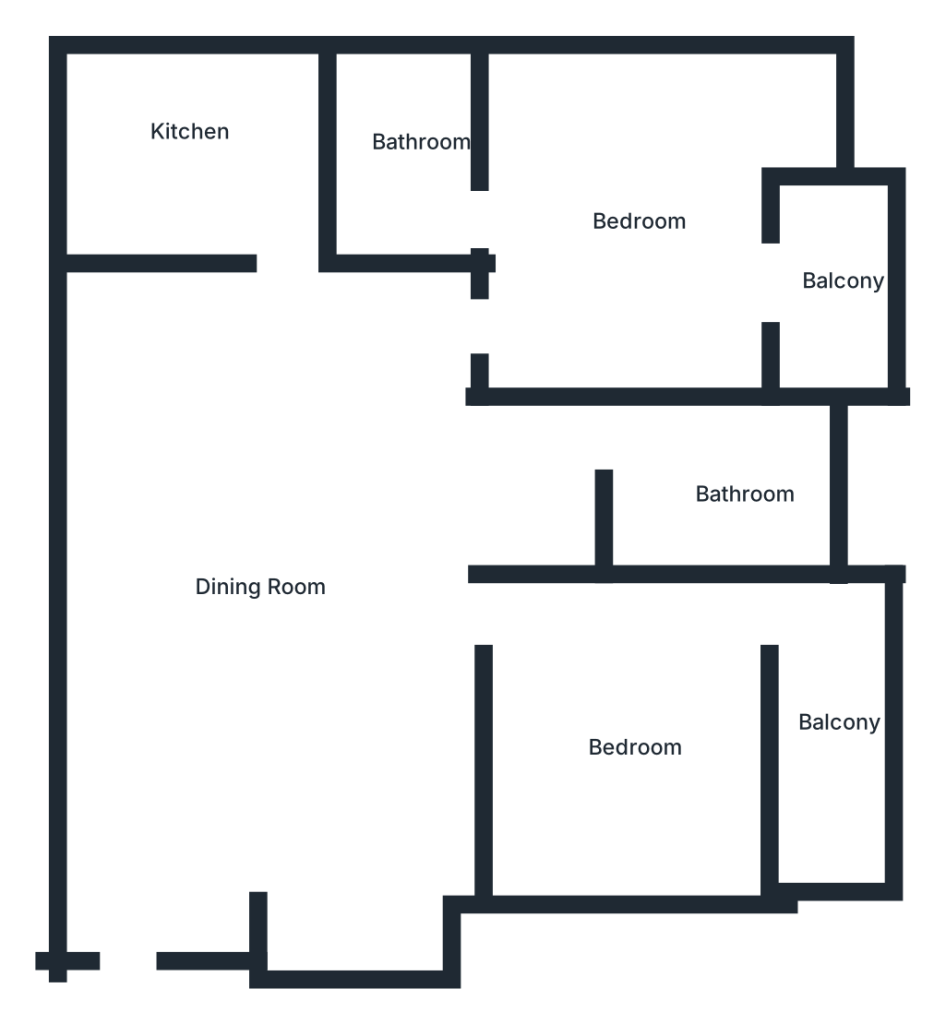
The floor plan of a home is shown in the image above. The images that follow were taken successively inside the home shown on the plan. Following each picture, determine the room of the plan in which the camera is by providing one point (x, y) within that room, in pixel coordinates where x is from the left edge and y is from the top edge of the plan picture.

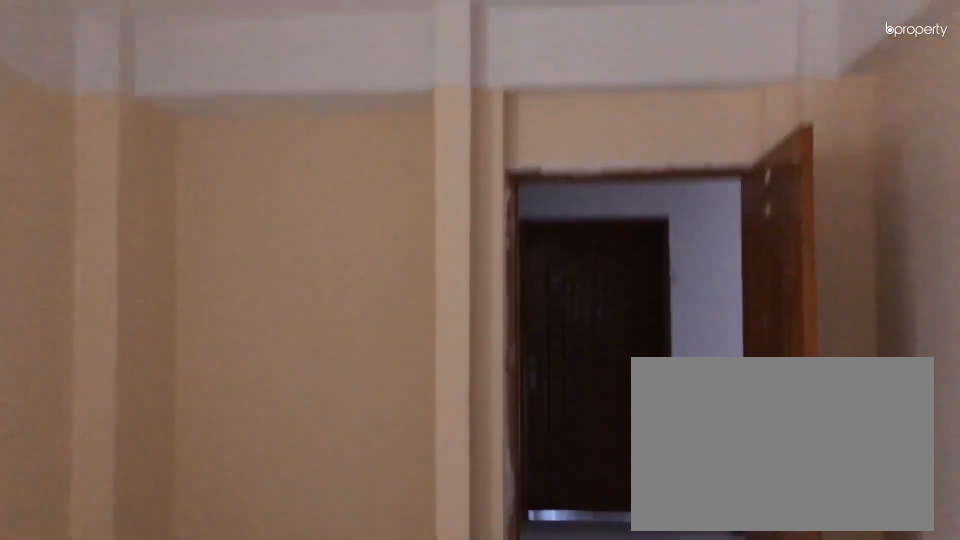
(290, 518)
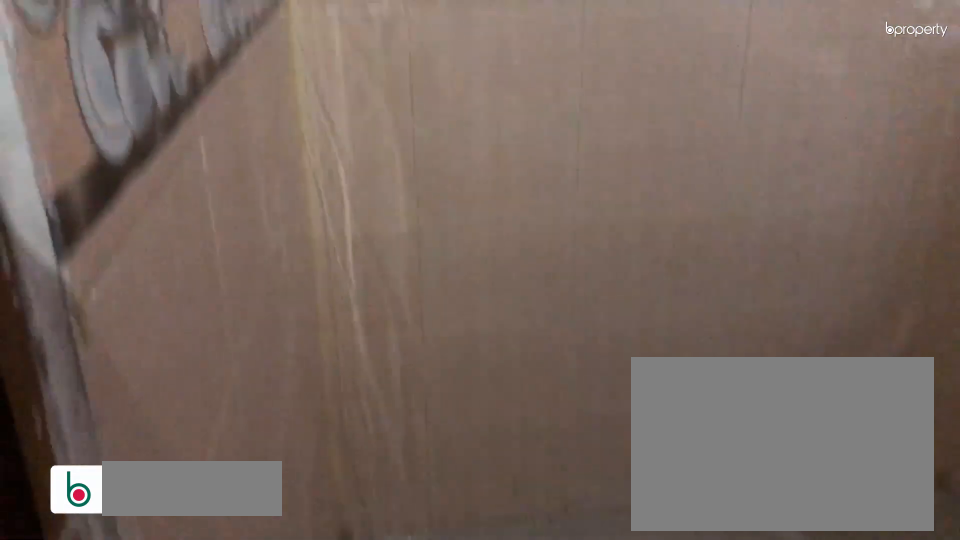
(218, 138)
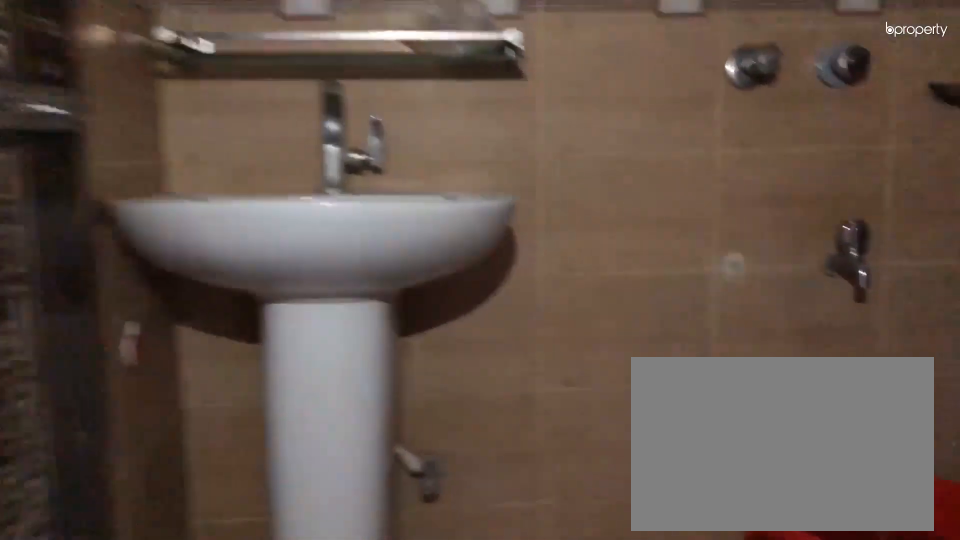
(404, 169)
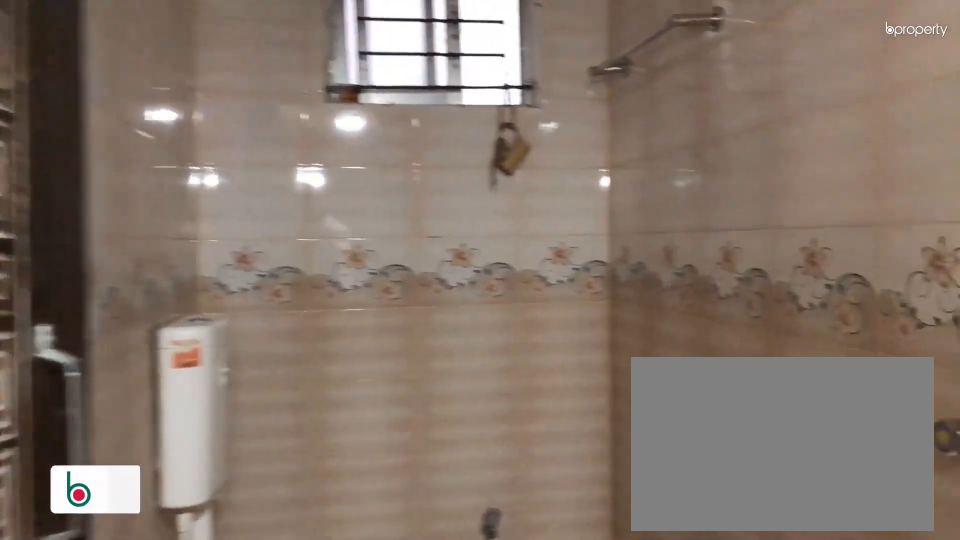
(722, 481)
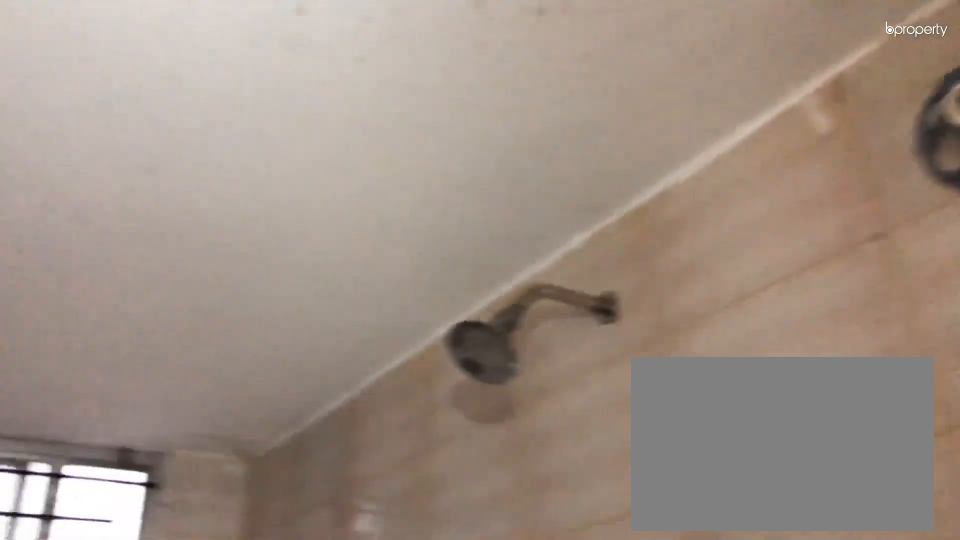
(722, 481)
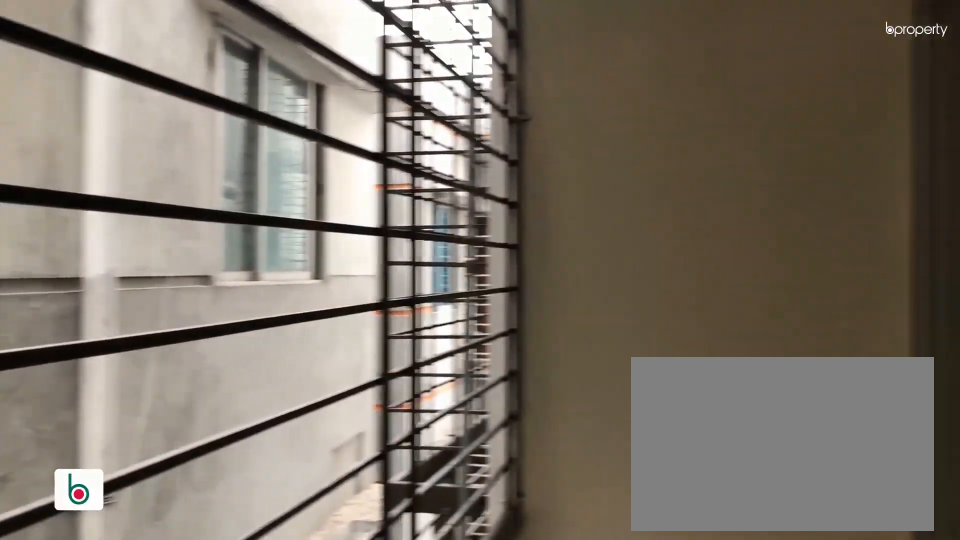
(842, 717)
